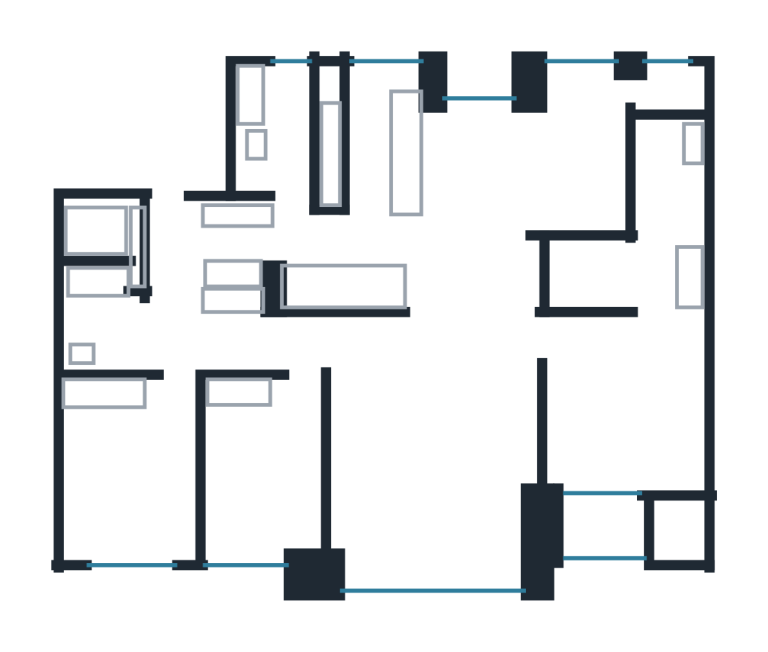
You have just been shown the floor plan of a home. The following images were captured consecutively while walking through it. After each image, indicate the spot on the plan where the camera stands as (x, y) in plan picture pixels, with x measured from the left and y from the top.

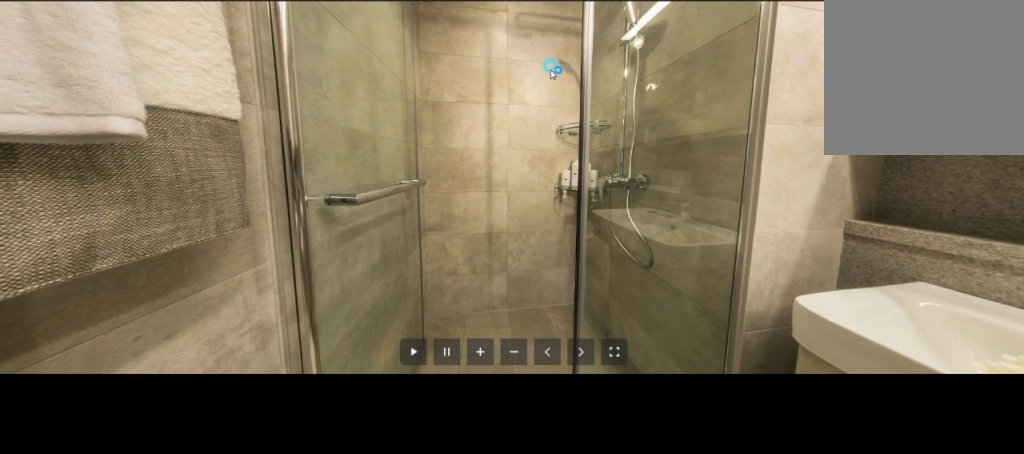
(658, 193)
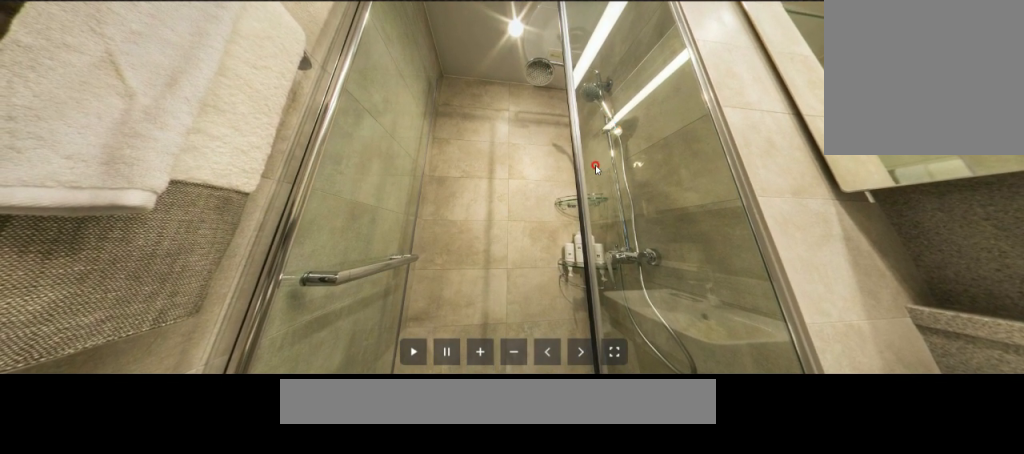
(677, 151)
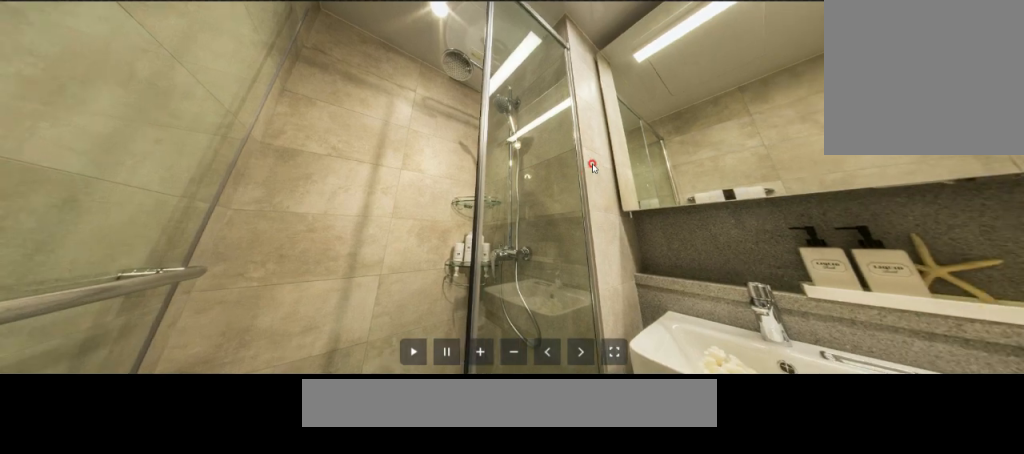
(658, 193)
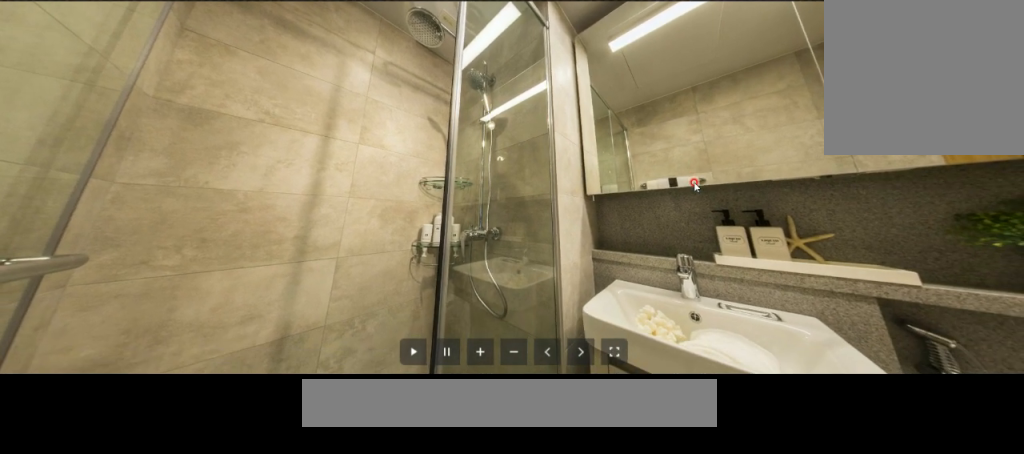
(658, 193)
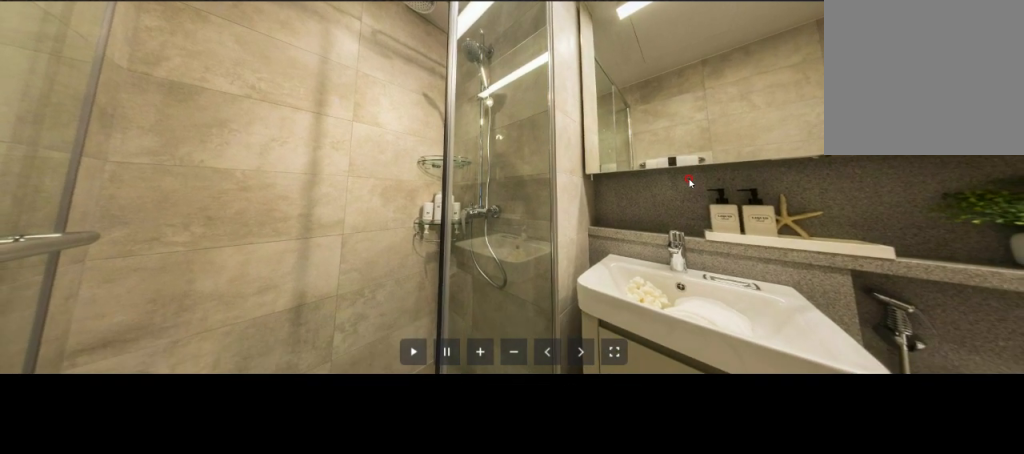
(657, 193)
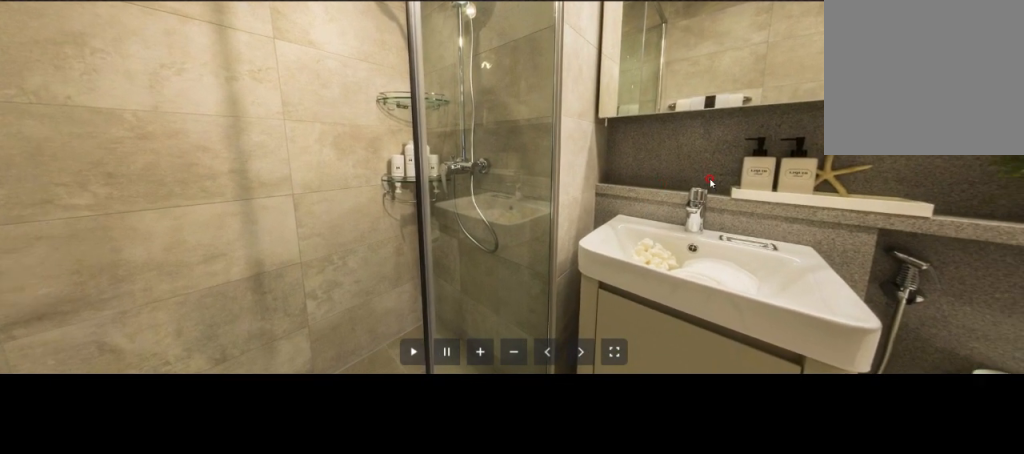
(658, 193)
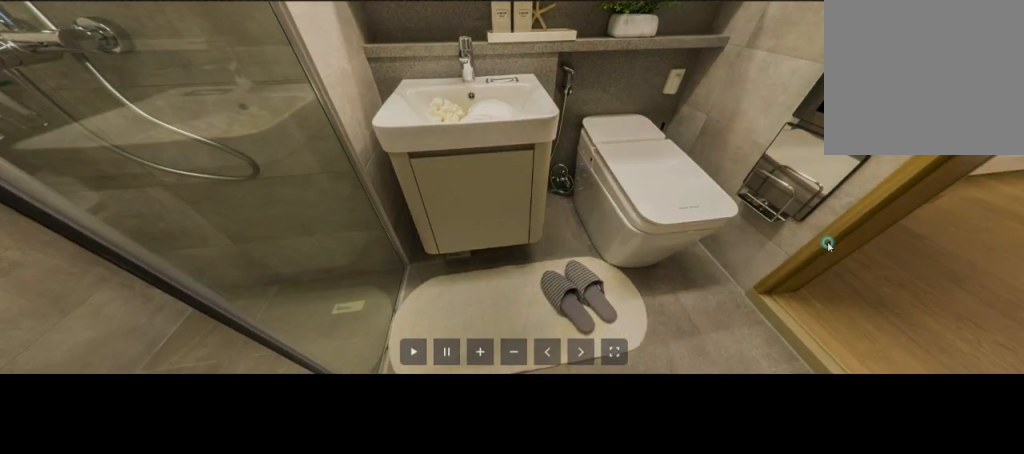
(658, 193)
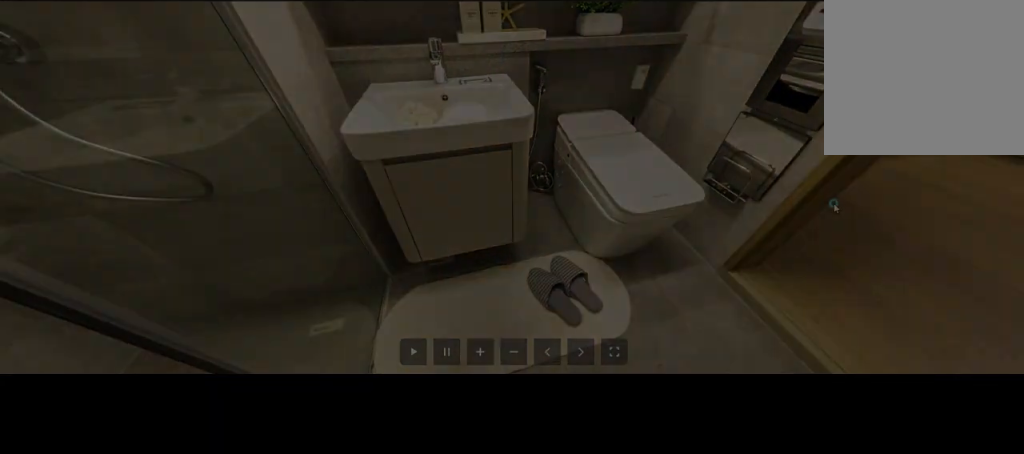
(658, 194)
